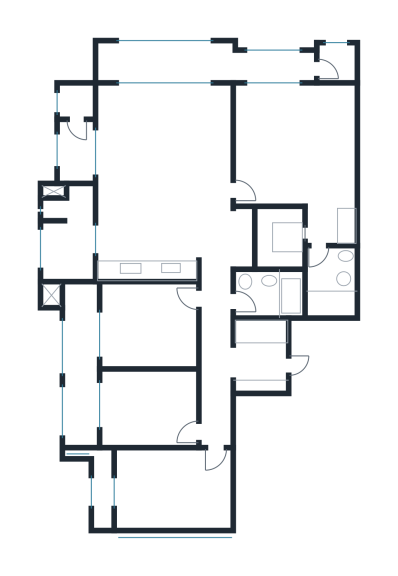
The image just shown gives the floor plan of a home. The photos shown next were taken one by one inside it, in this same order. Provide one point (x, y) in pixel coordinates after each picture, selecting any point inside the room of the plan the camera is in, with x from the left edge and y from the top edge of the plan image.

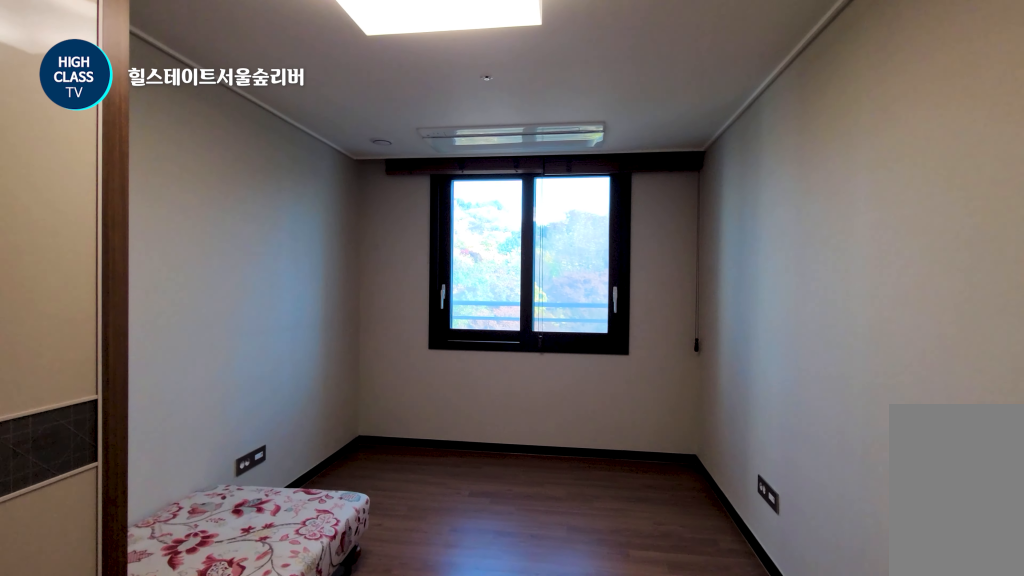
(160, 490)
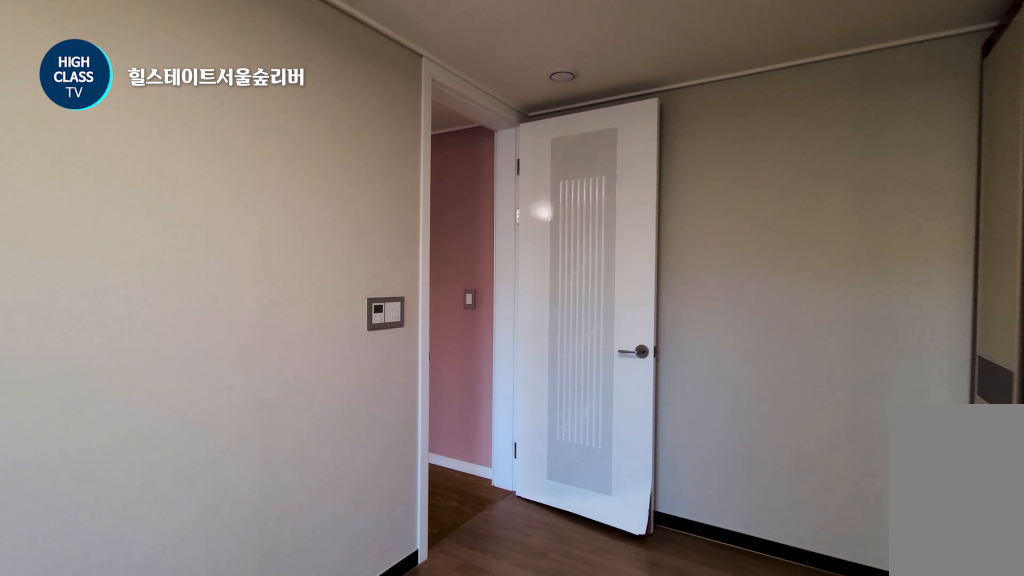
(160, 490)
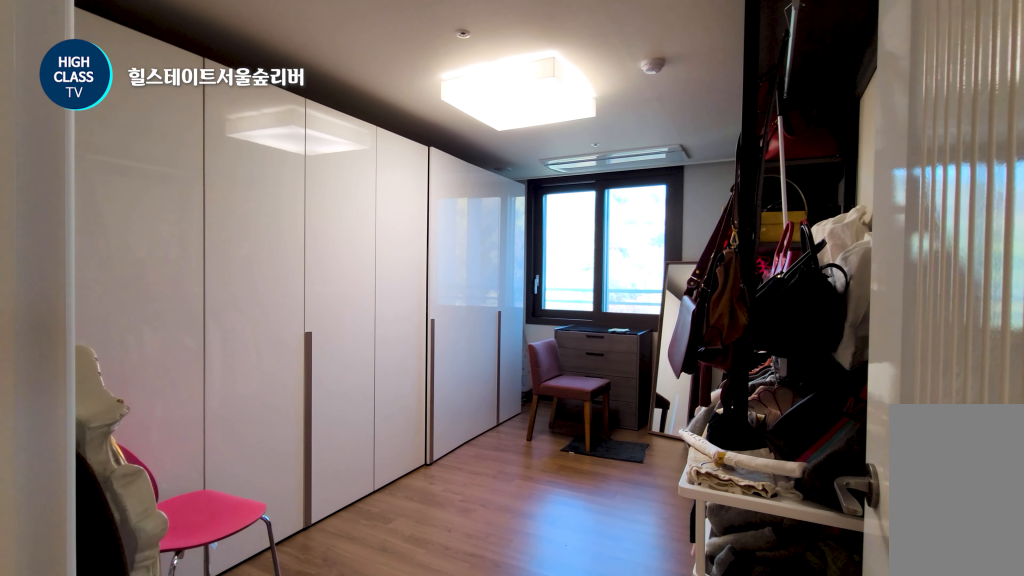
(131, 325)
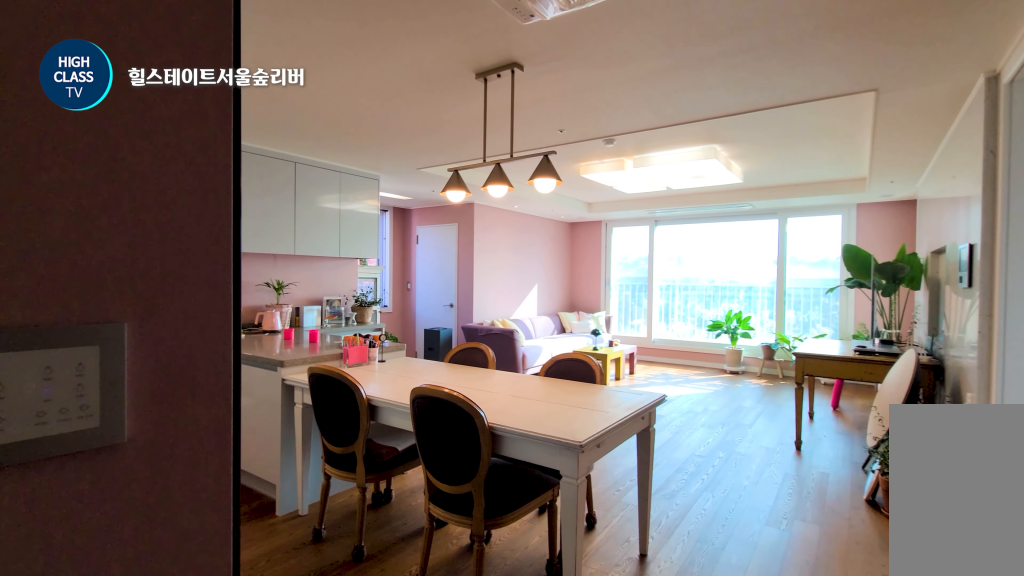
(215, 355)
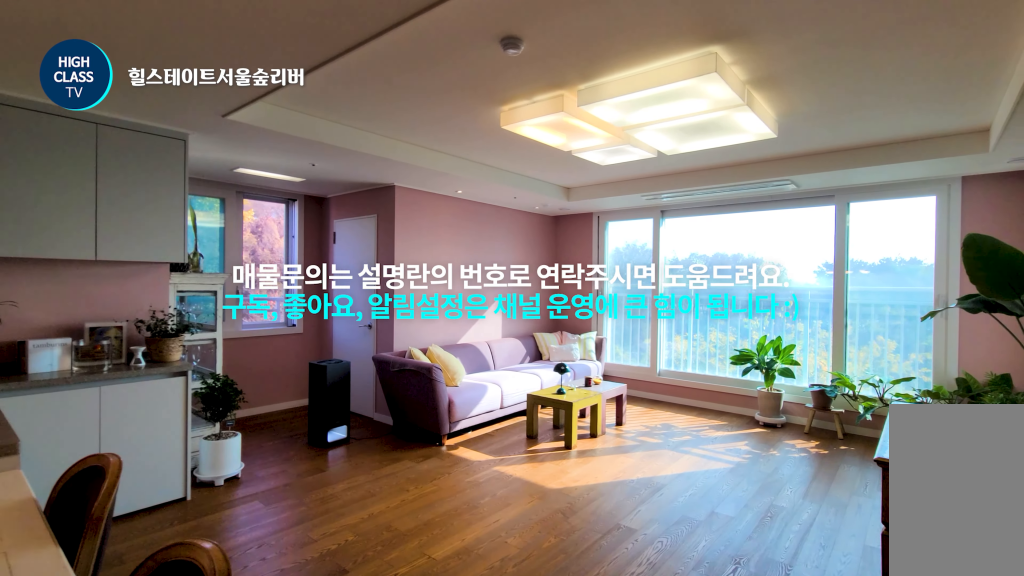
(164, 169)
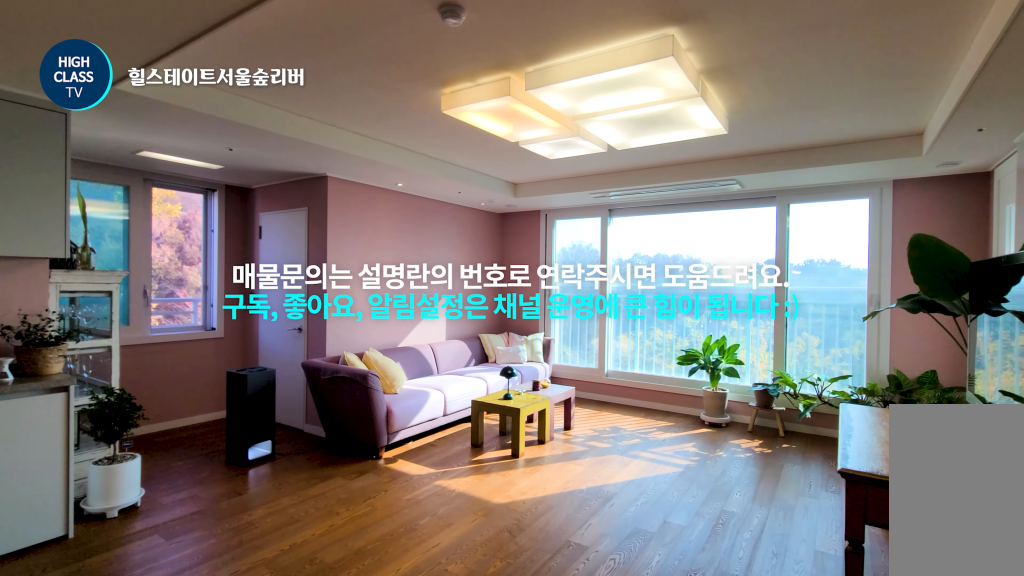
(164, 169)
